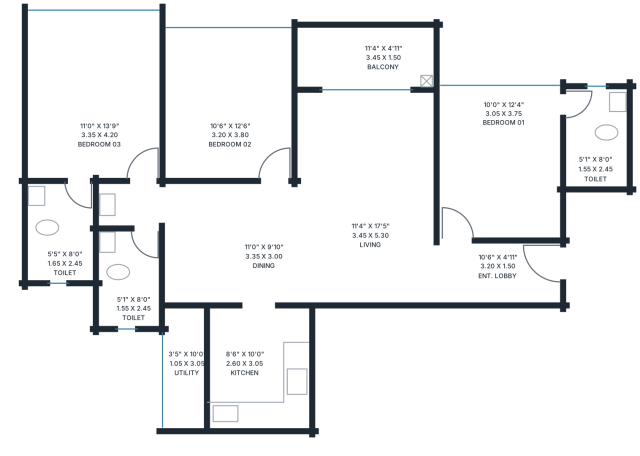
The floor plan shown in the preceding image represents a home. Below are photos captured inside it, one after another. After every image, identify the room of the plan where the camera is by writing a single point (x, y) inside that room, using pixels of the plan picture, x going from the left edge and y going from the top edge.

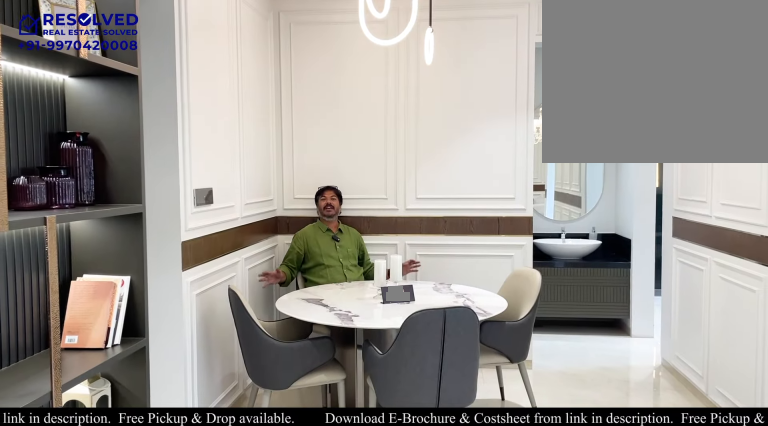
(232, 243)
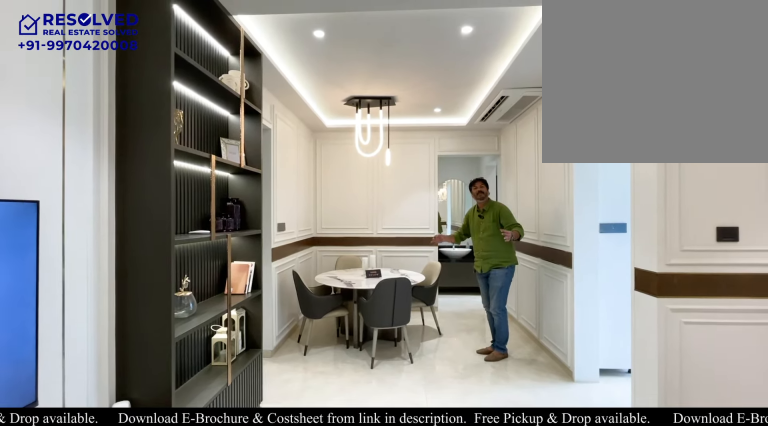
(232, 243)
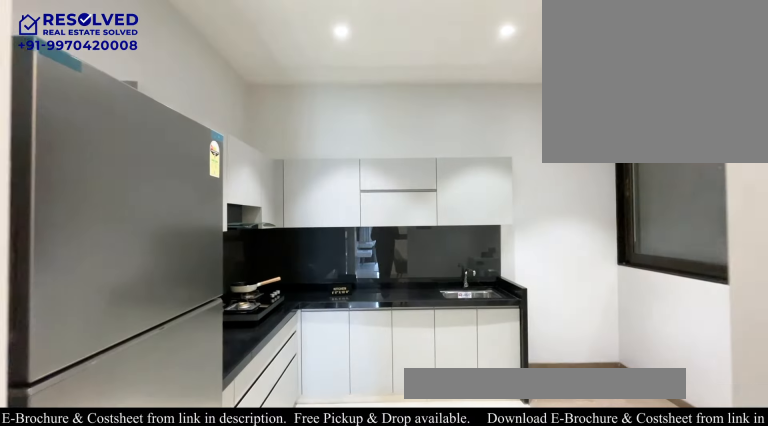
(258, 367)
